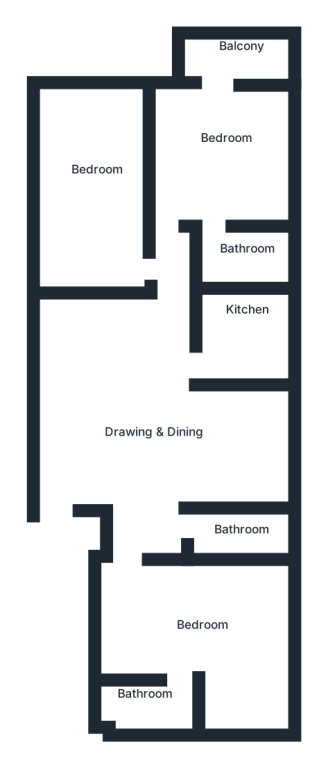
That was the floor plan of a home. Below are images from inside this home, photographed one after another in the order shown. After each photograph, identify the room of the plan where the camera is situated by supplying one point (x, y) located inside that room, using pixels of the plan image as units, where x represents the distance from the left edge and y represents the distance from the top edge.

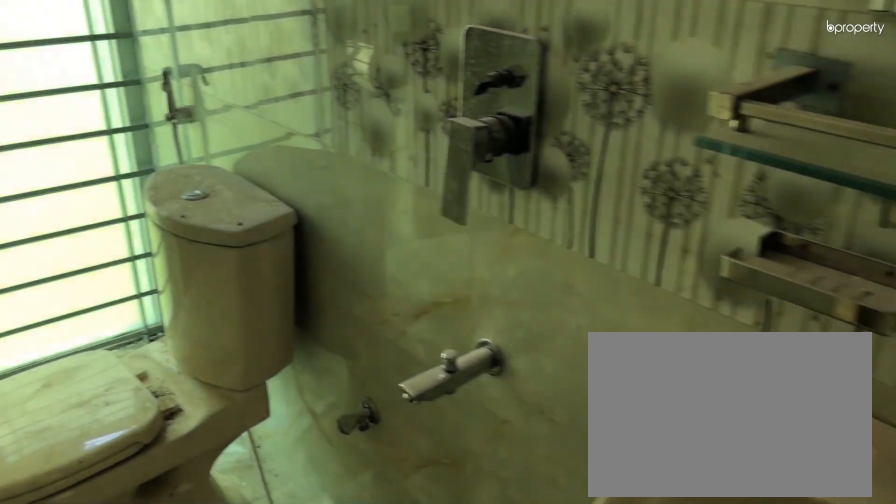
(232, 532)
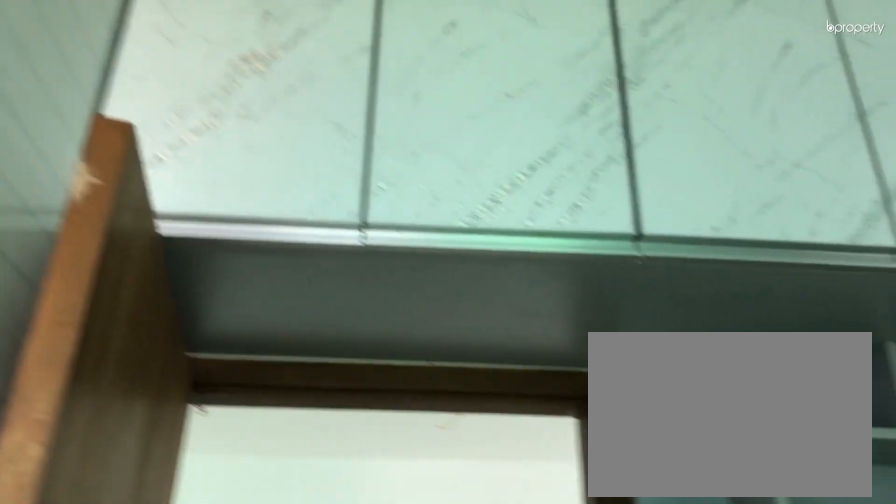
(235, 337)
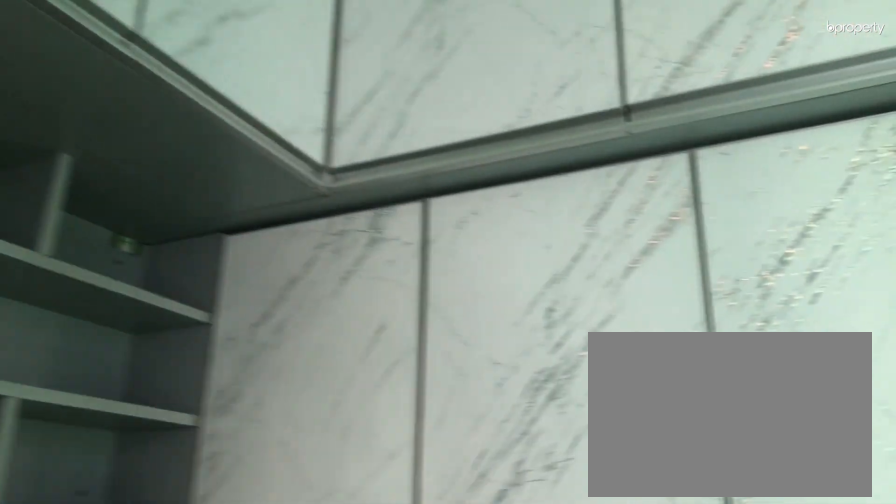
(235, 337)
